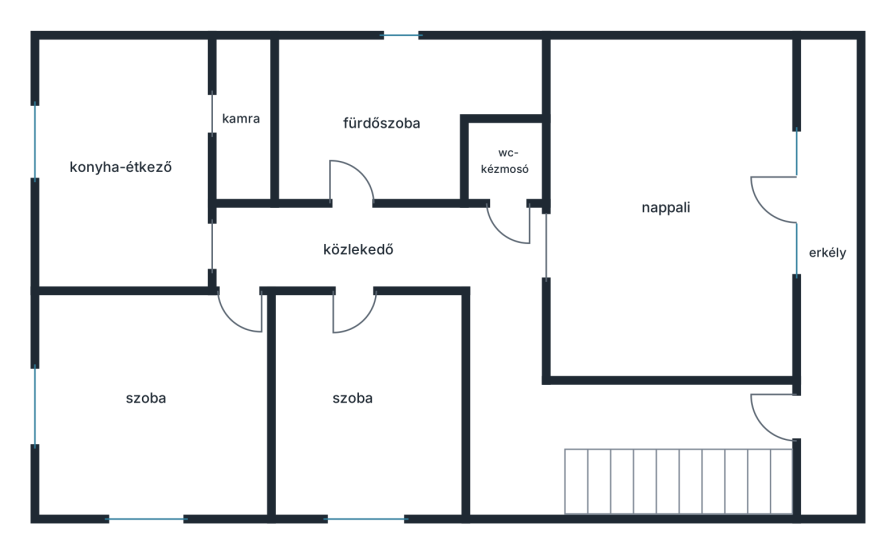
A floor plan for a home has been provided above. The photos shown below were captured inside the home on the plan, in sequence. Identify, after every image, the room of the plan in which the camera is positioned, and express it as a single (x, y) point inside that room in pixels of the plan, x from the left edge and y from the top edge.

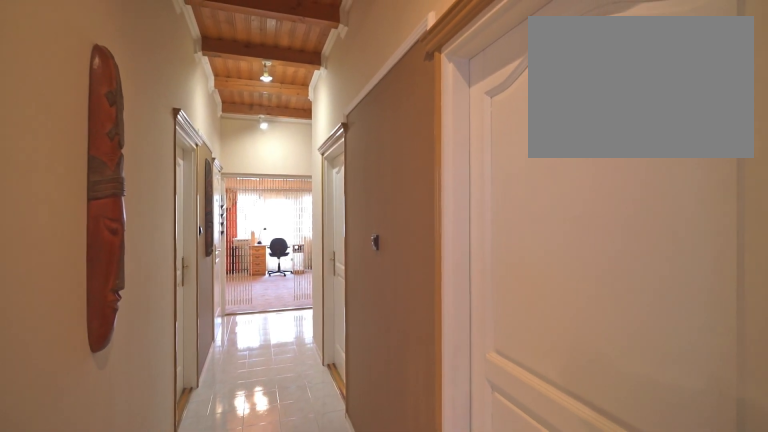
(360, 247)
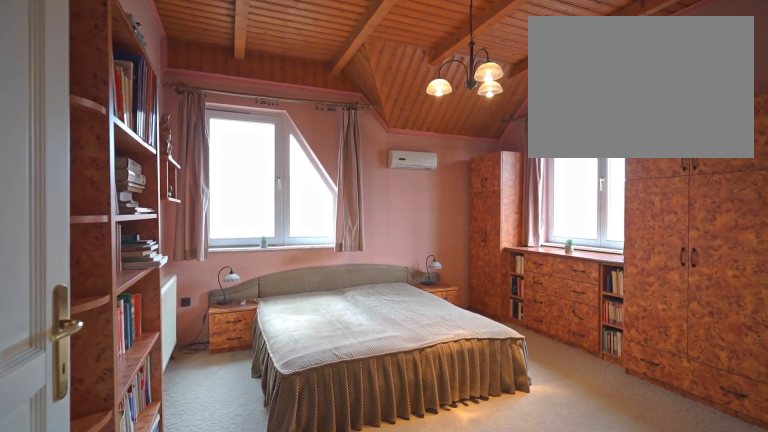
(160, 434)
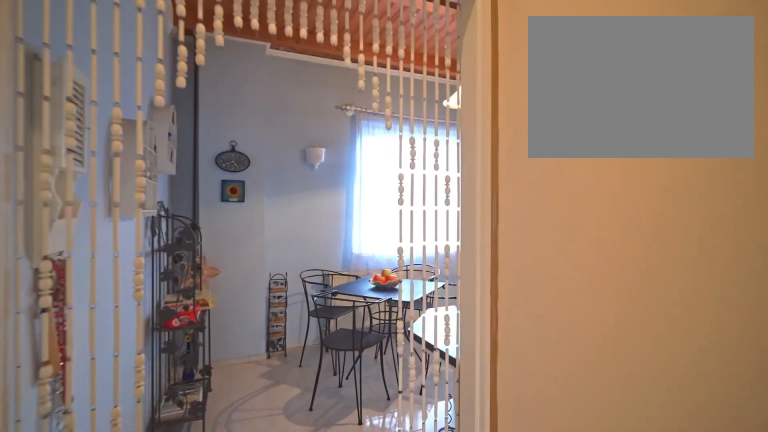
(125, 161)
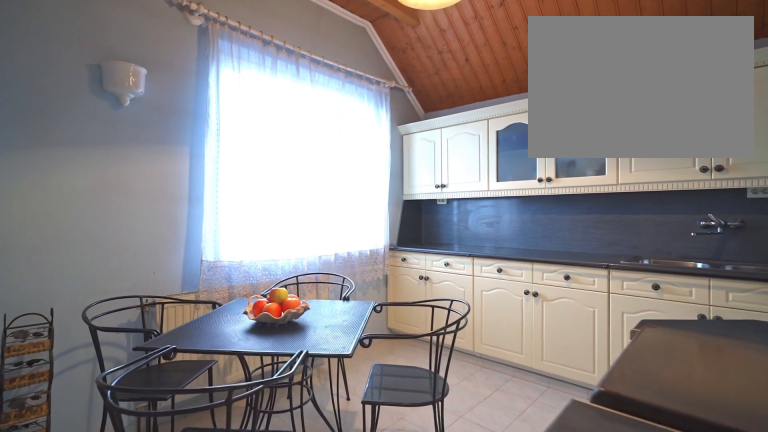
(125, 161)
